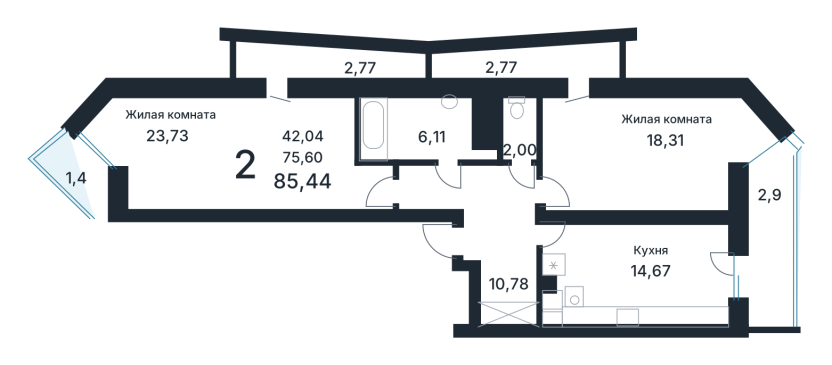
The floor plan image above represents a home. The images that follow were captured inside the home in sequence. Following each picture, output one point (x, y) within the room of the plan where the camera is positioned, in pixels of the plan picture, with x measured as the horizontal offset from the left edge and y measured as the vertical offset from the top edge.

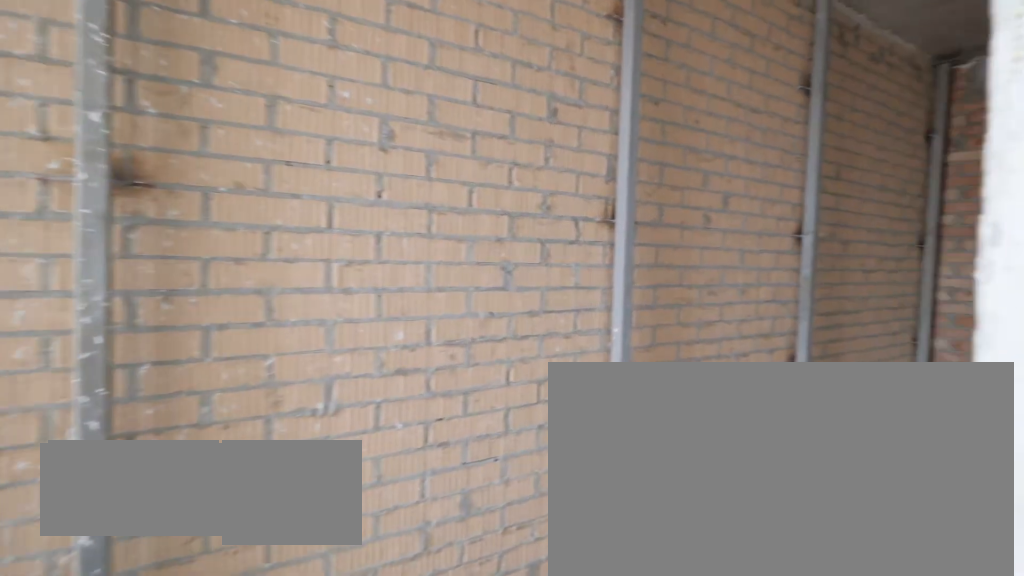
(326, 60)
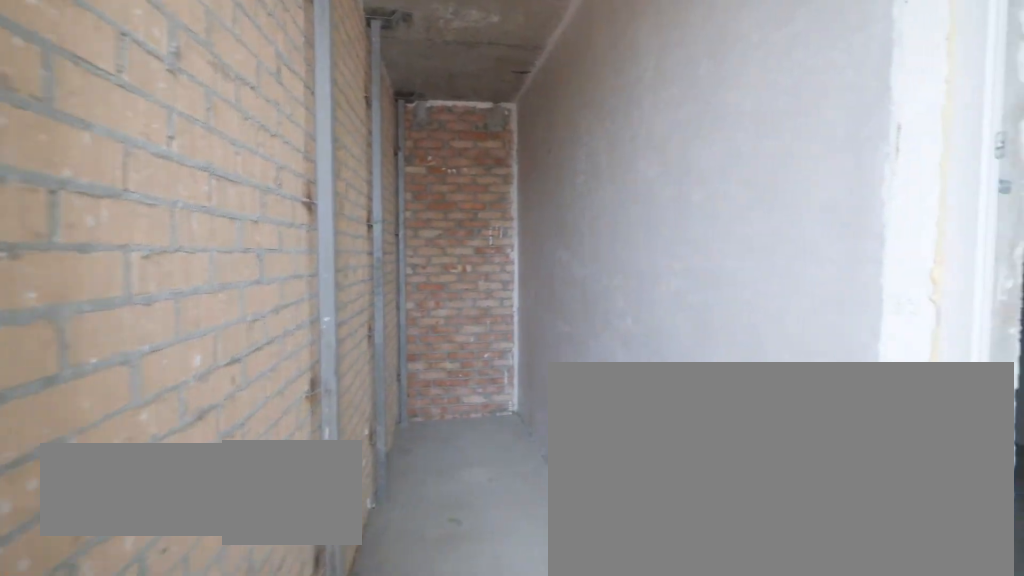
(326, 60)
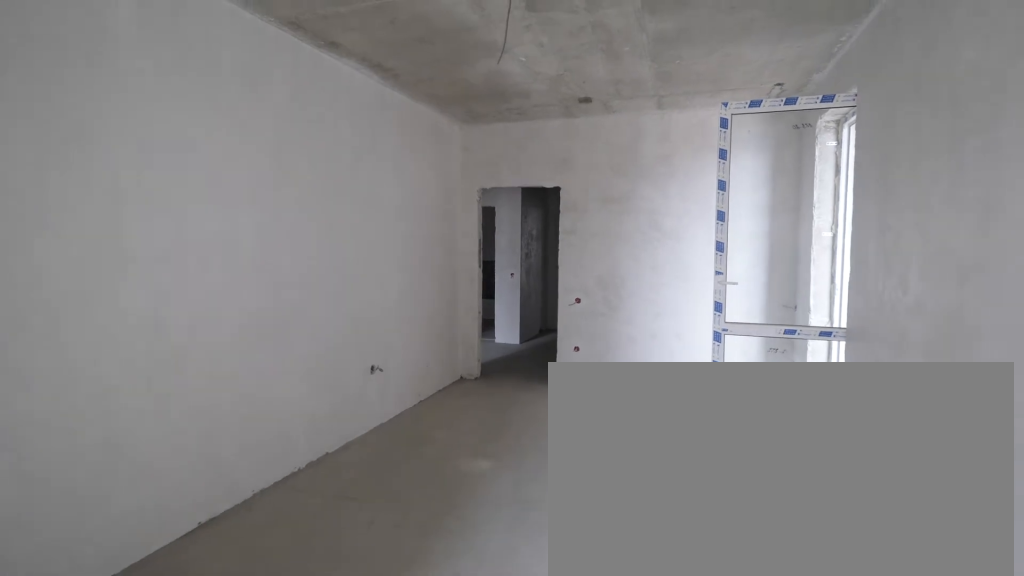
(645, 153)
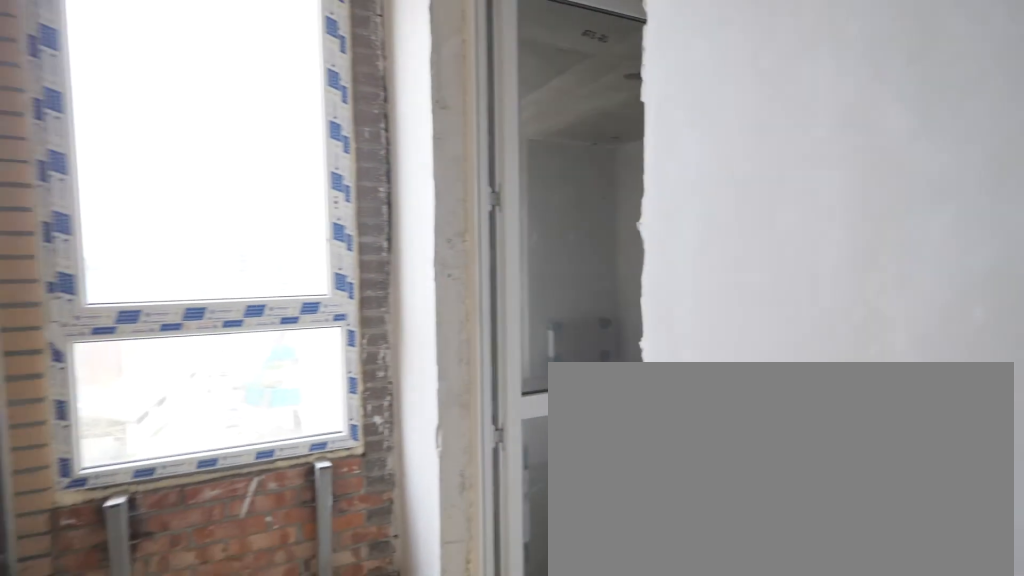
(529, 60)
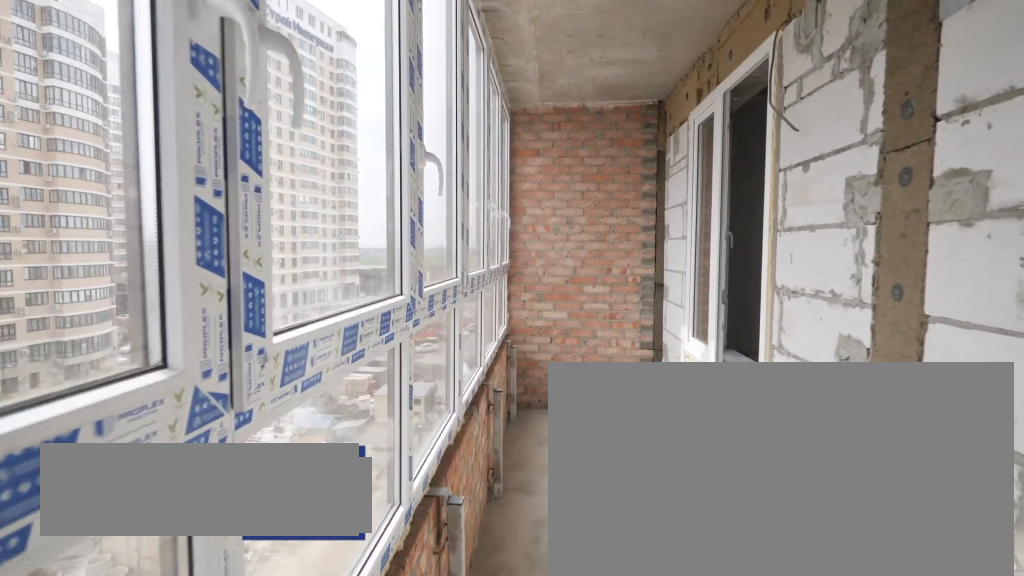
(769, 239)
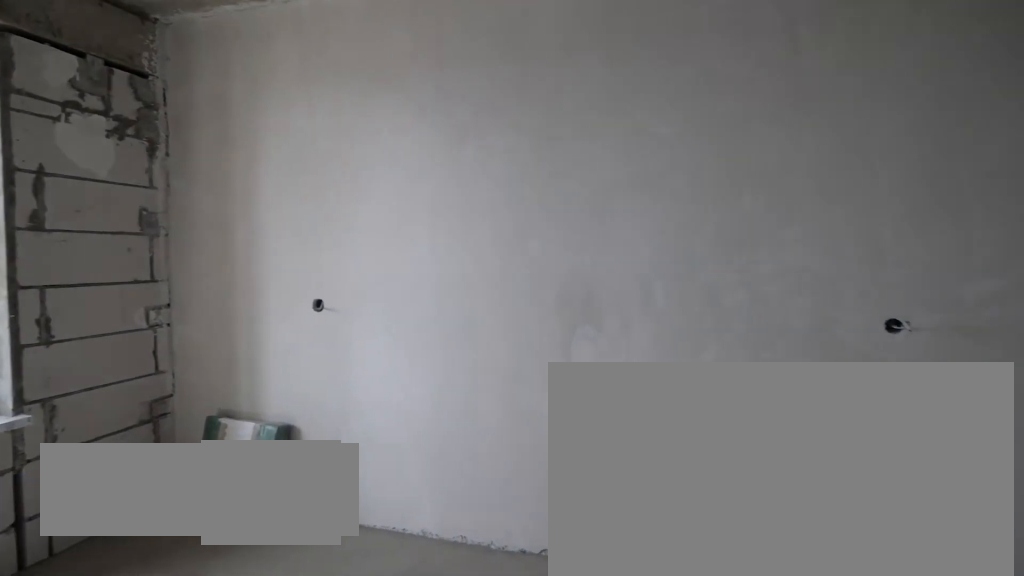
(641, 273)
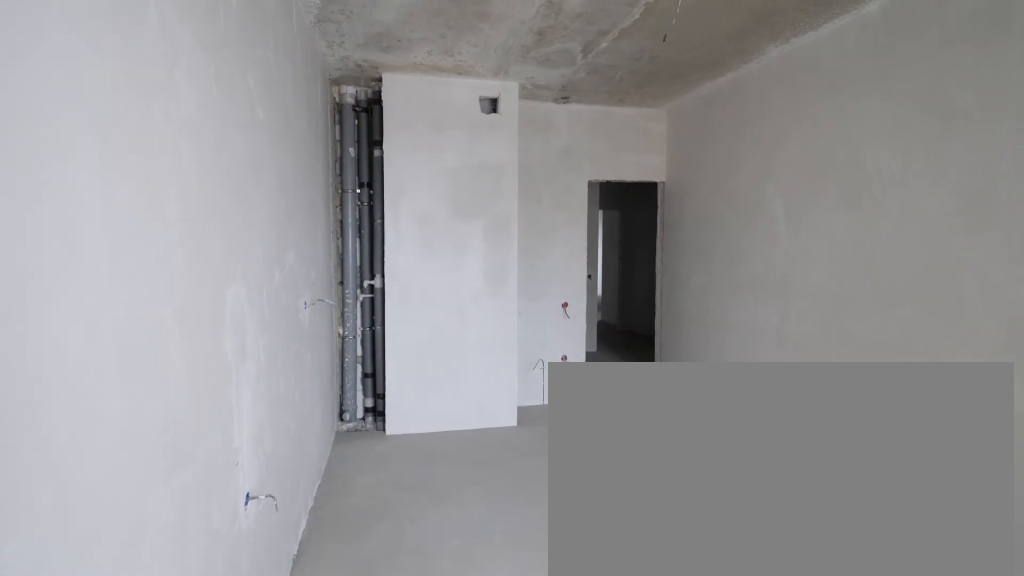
(641, 273)
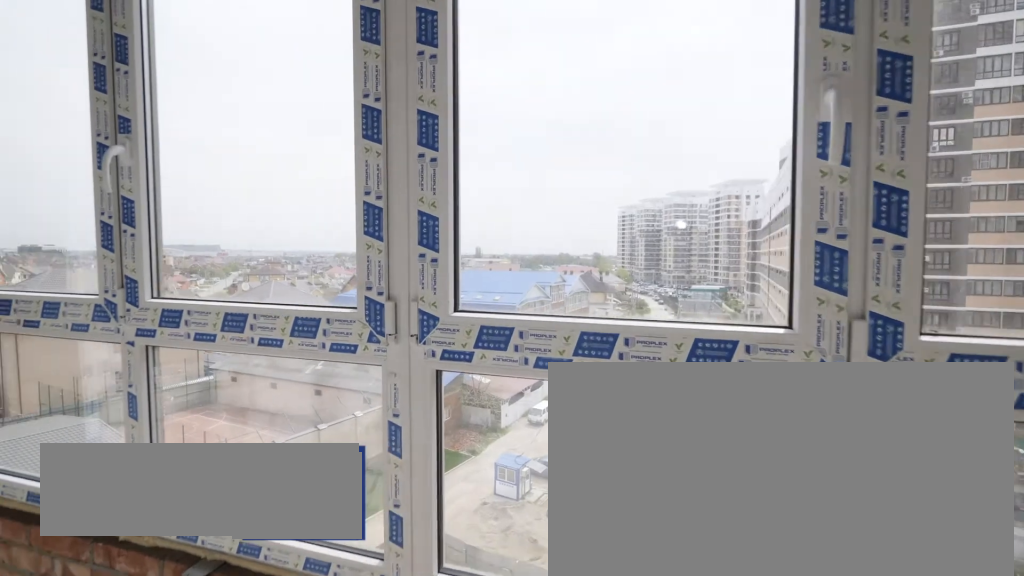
(768, 239)
